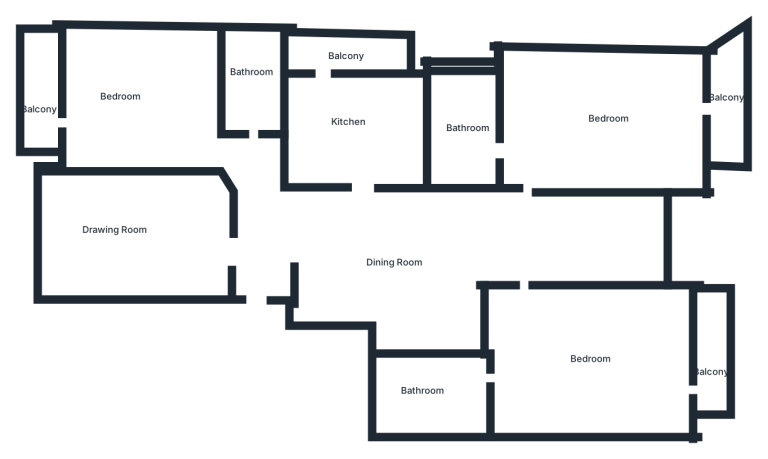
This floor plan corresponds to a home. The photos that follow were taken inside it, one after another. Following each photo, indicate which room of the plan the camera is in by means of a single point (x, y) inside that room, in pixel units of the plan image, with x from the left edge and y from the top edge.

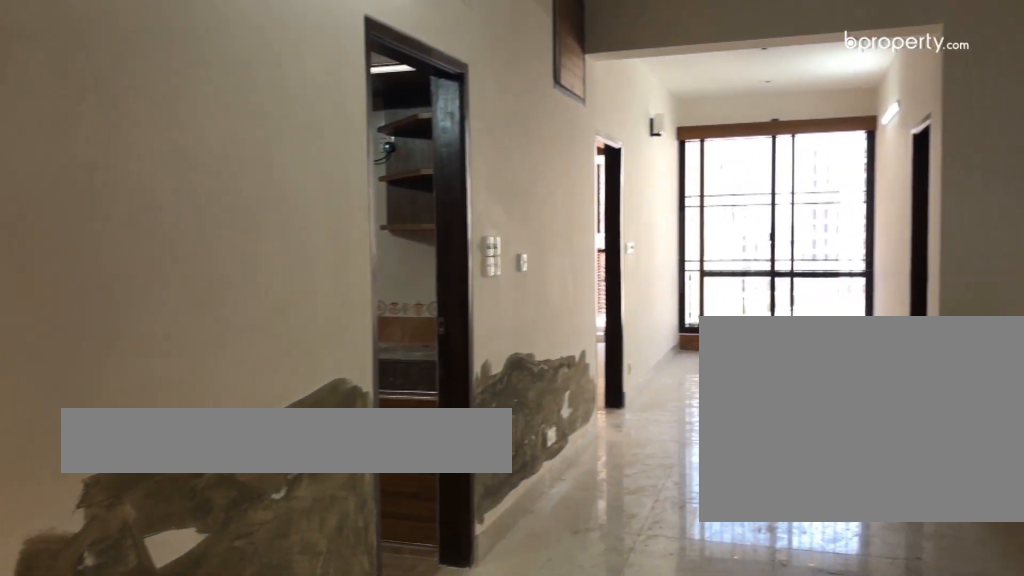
(256, 249)
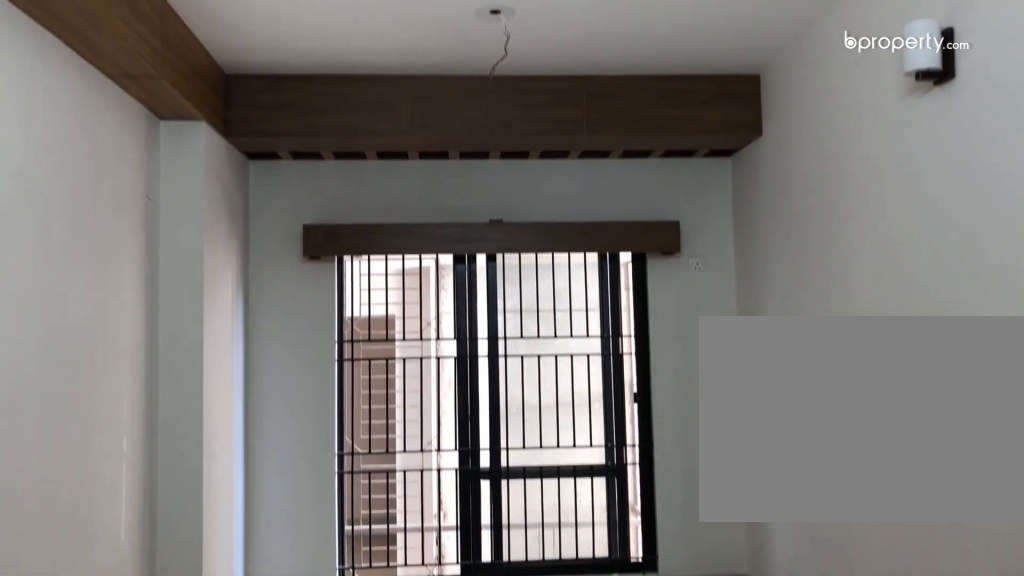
(256, 249)
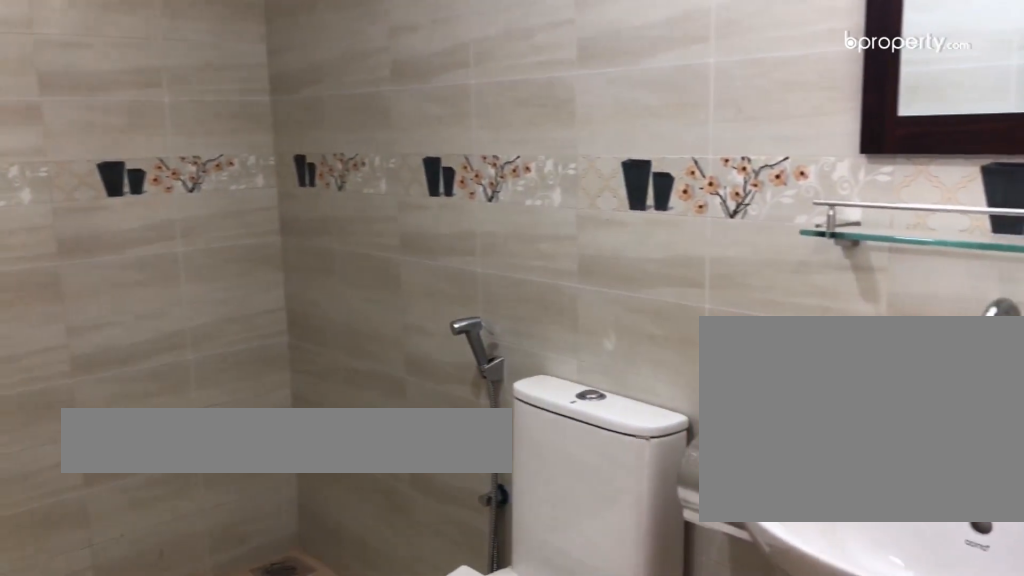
(256, 93)
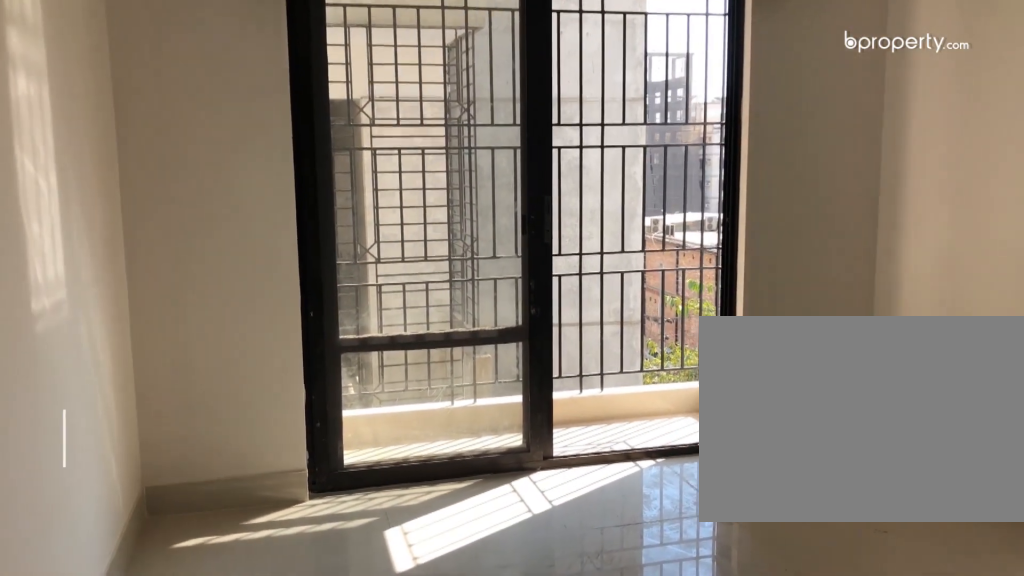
(138, 107)
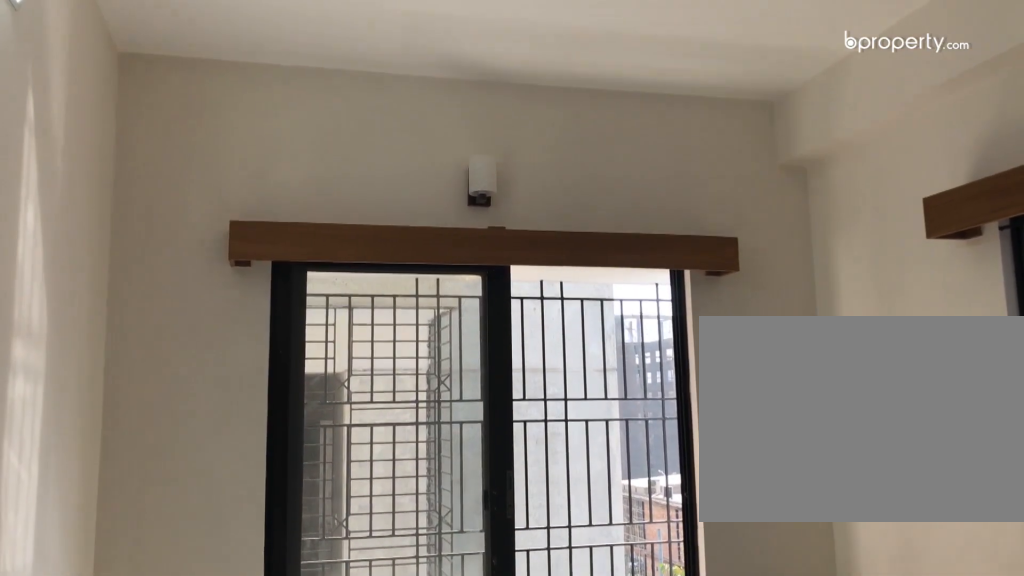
(144, 113)
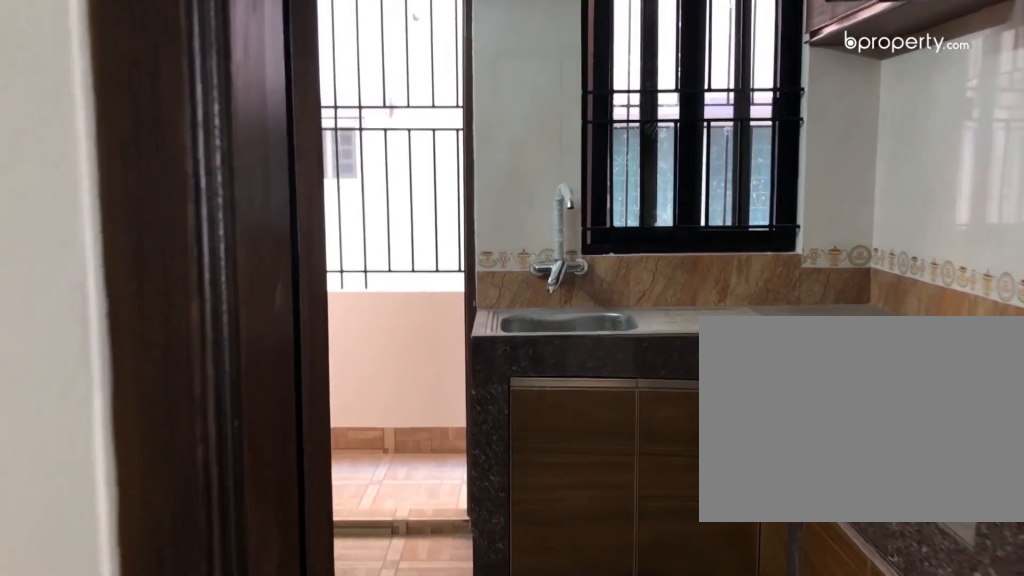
(365, 143)
